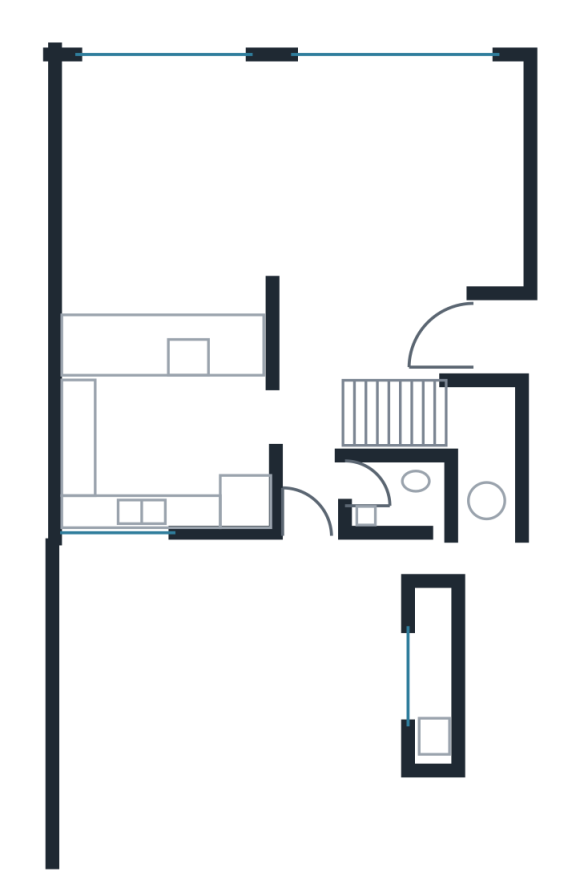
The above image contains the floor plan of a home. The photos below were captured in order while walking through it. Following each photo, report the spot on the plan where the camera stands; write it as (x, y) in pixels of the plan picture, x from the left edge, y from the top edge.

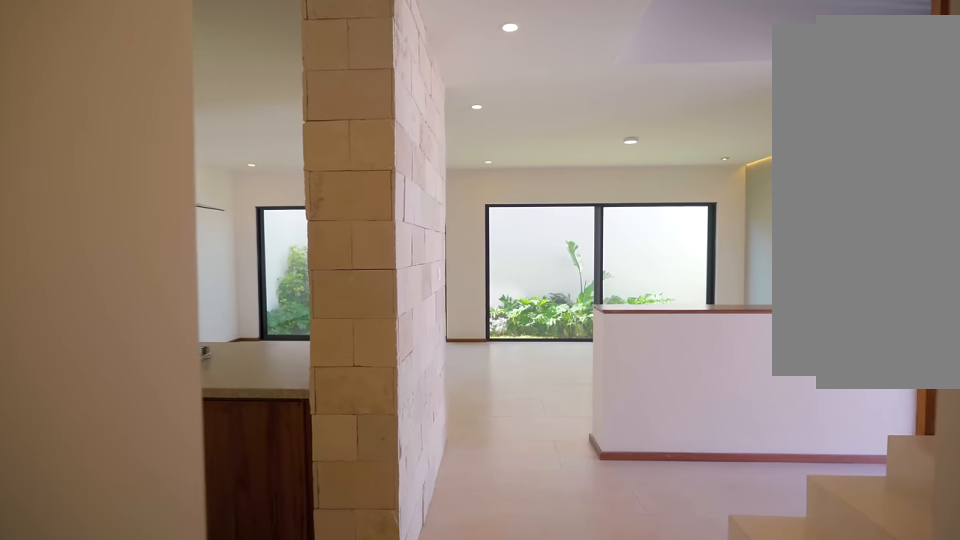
(309, 487)
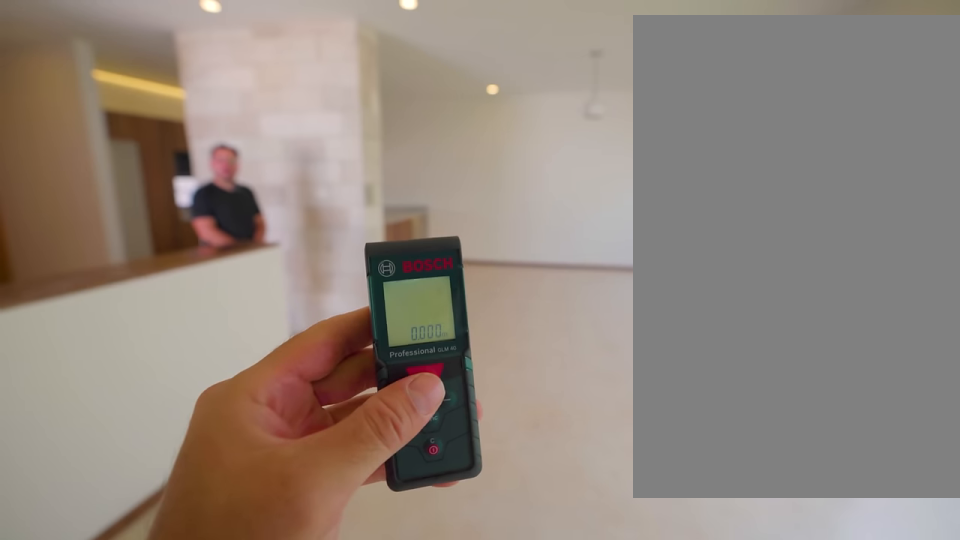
(500, 180)
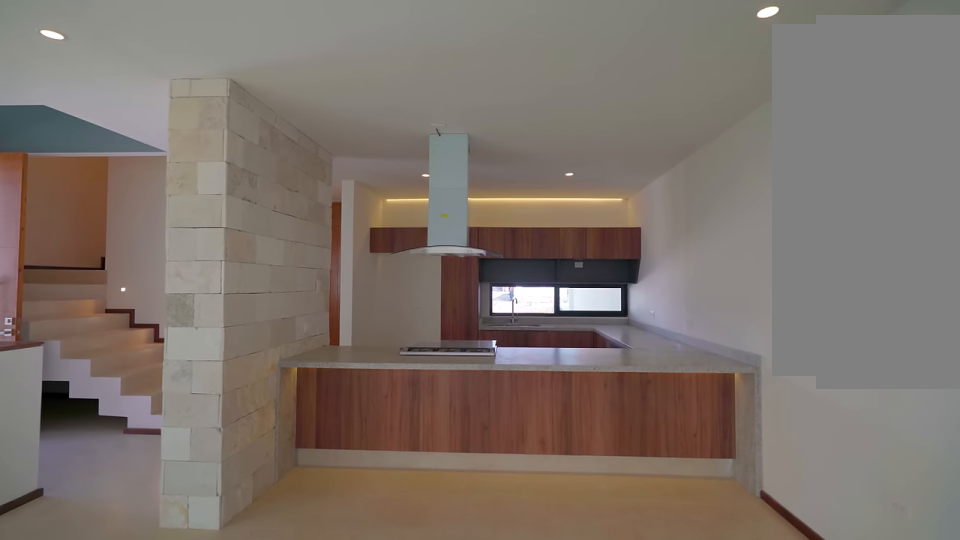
(184, 232)
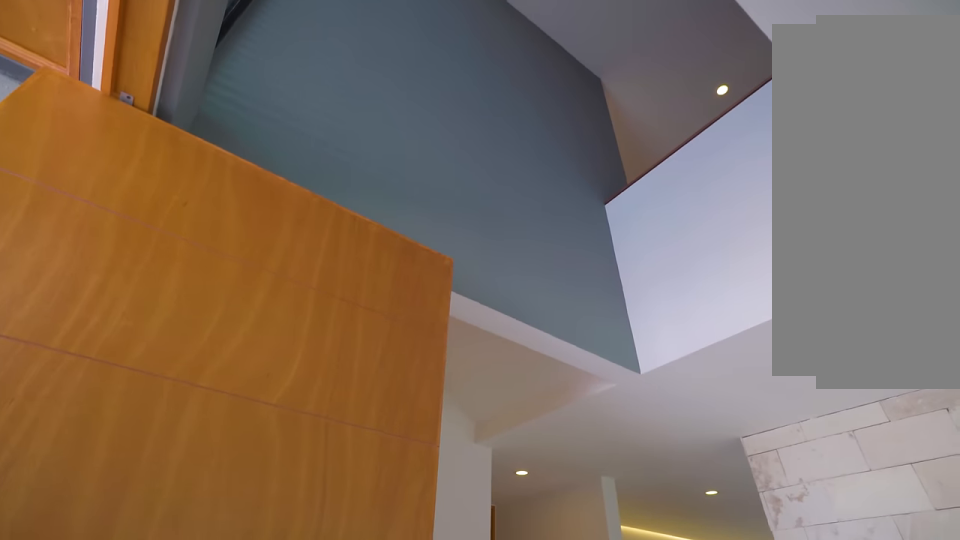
(388, 256)
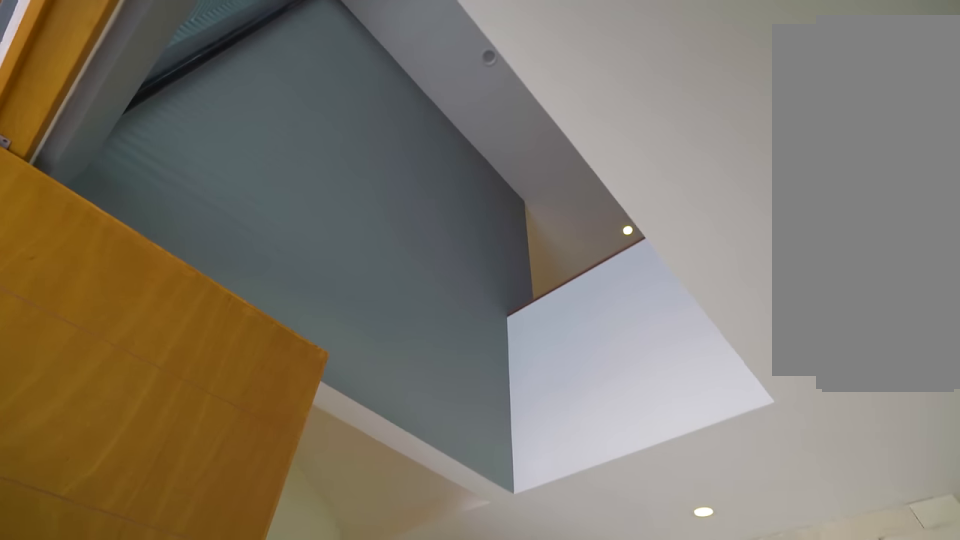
(387, 258)
